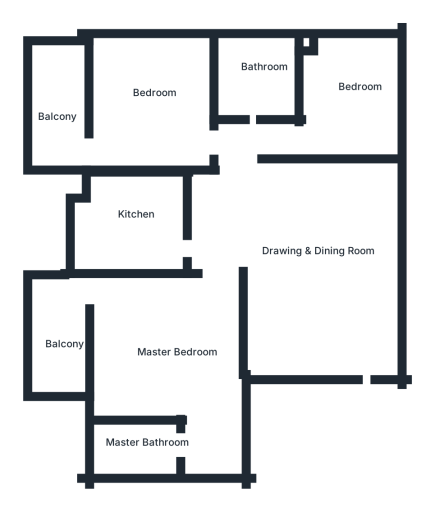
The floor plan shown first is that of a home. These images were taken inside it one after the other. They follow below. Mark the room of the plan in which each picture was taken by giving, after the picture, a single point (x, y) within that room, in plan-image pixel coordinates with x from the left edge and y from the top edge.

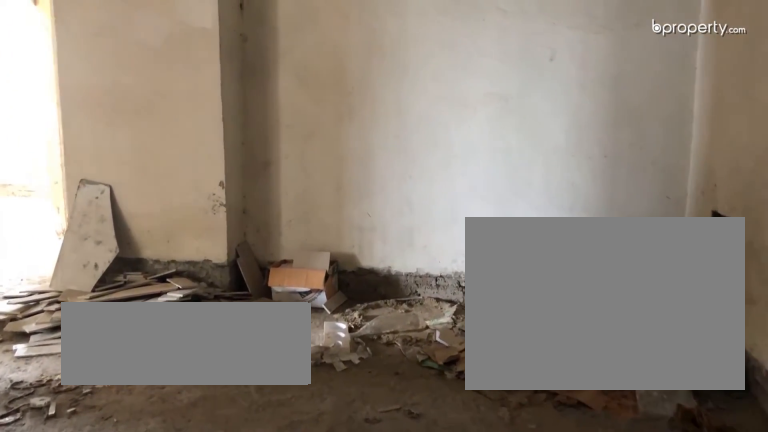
(333, 272)
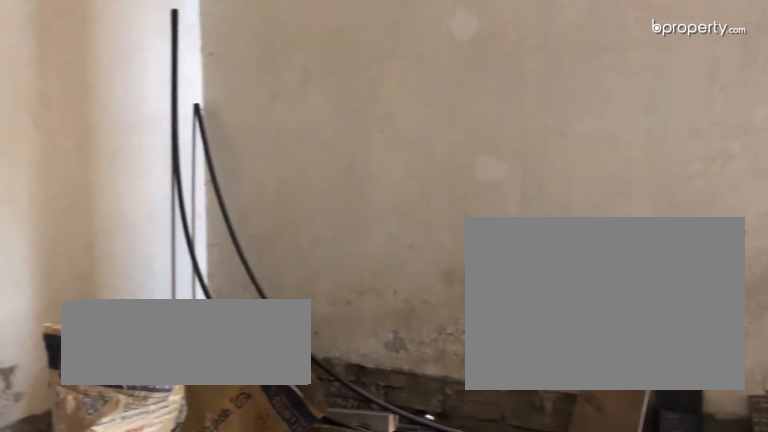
(331, 257)
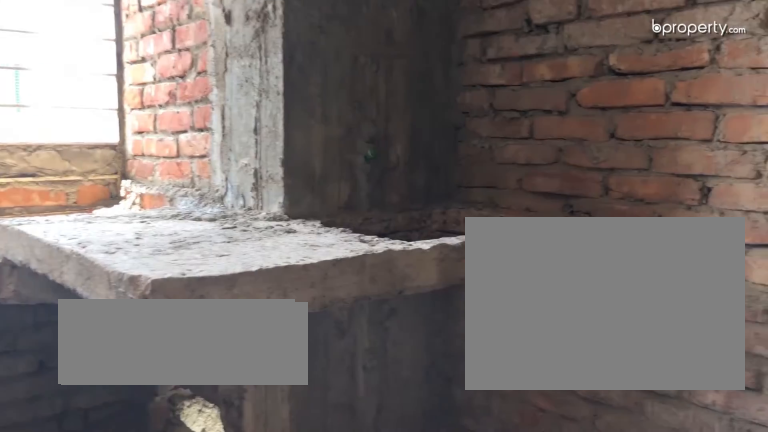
(132, 225)
